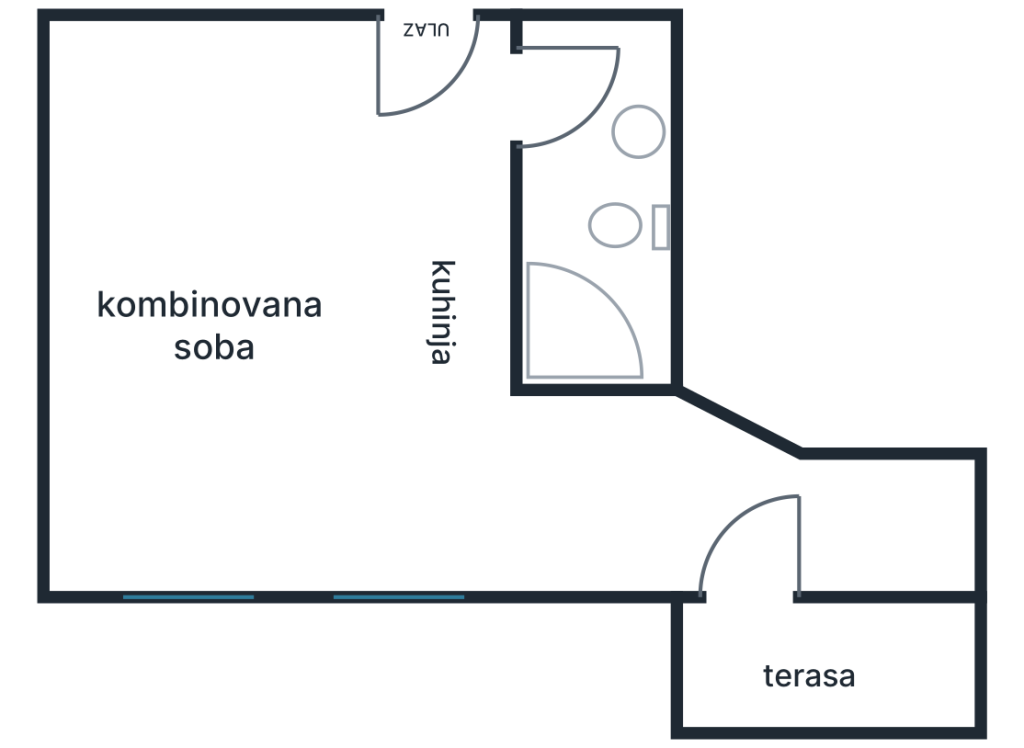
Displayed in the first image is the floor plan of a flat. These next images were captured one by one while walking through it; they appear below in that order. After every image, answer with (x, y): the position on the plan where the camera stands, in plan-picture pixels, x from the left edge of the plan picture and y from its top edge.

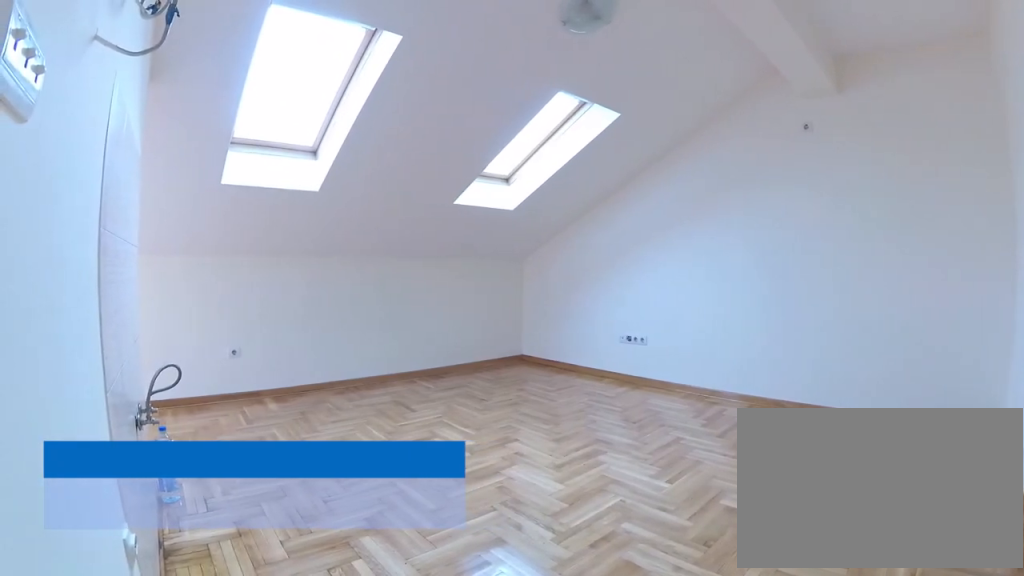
(517, 61)
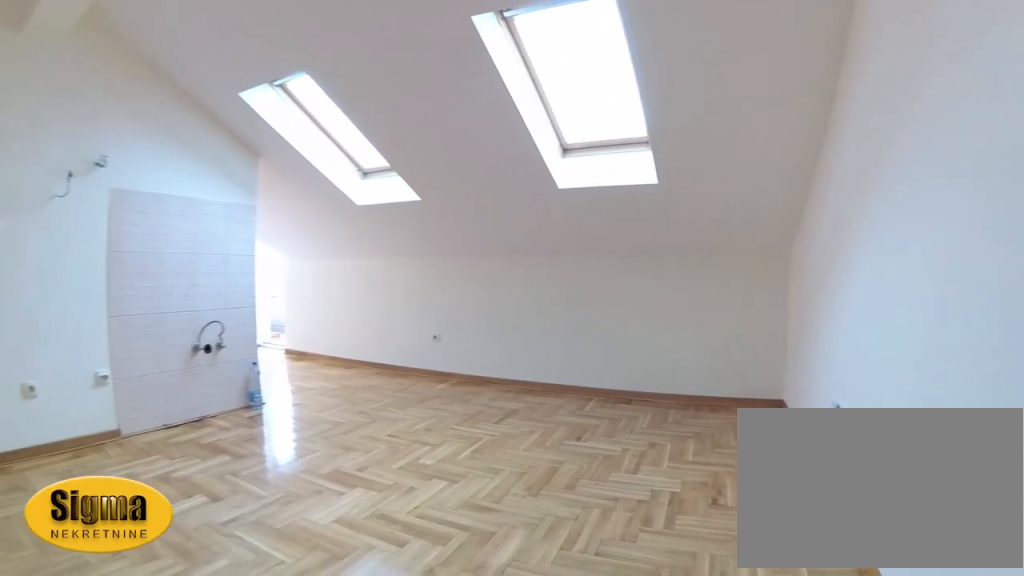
(169, 109)
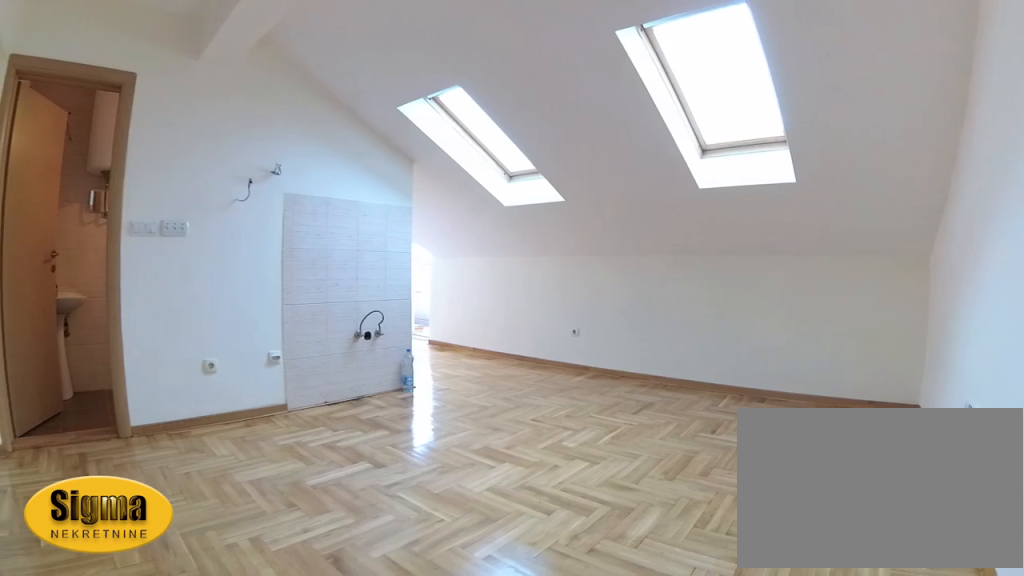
(156, 100)
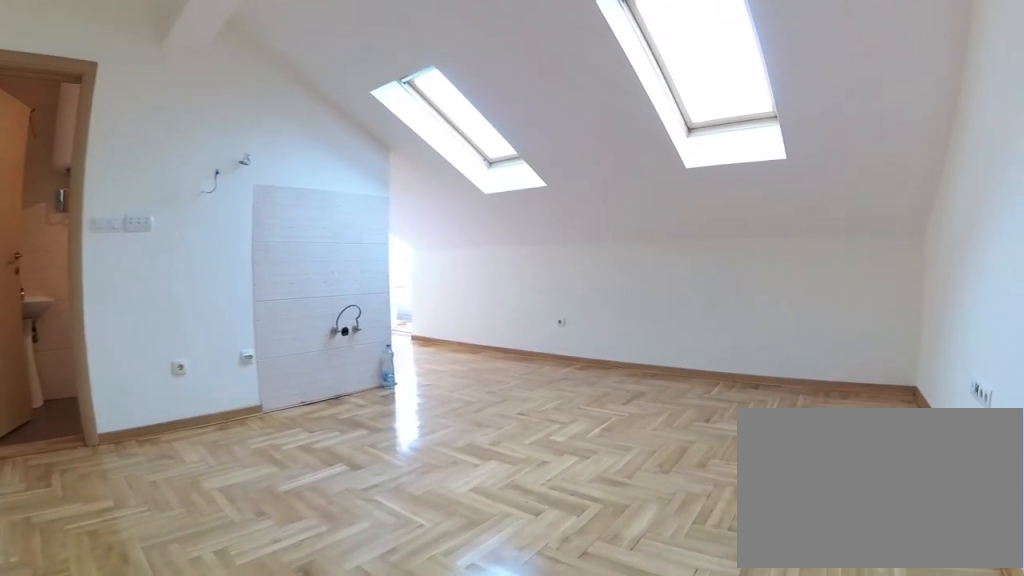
(137, 110)
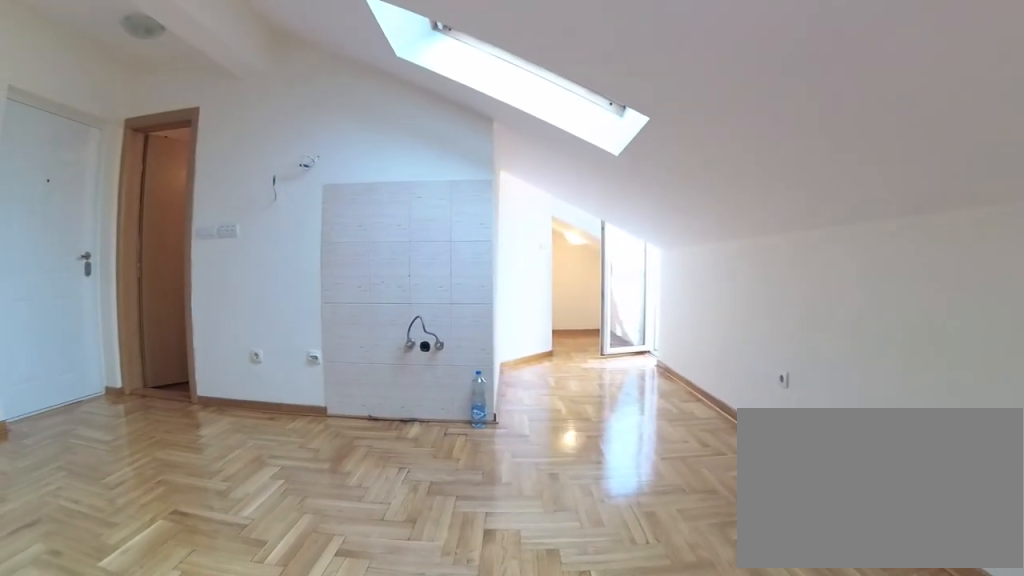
(119, 411)
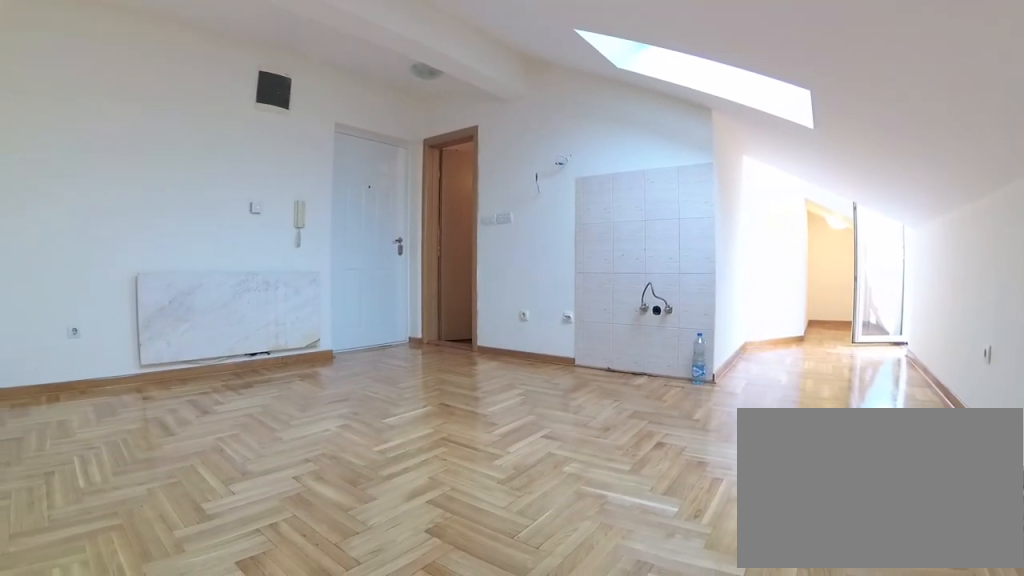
(120, 476)
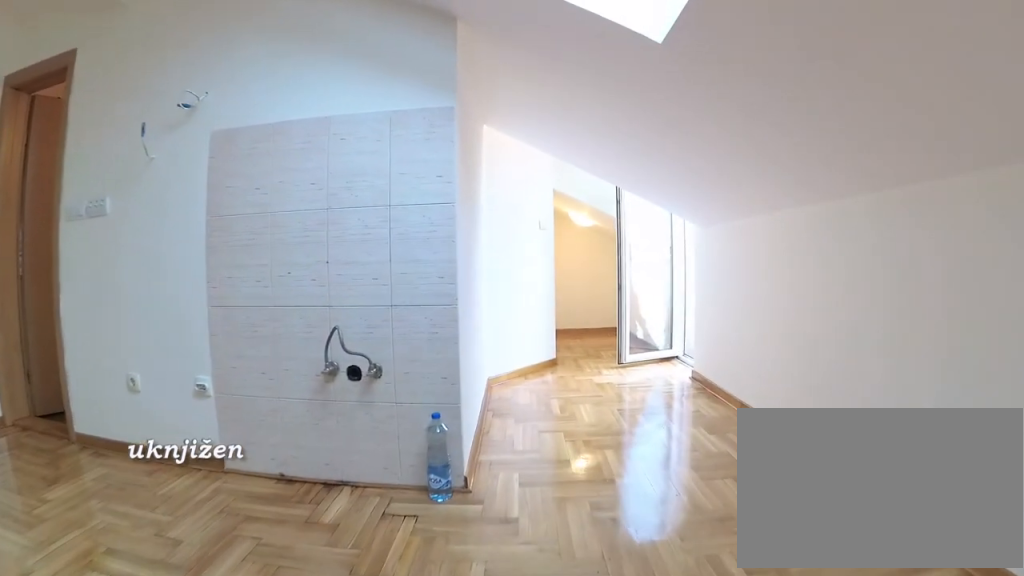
(251, 475)
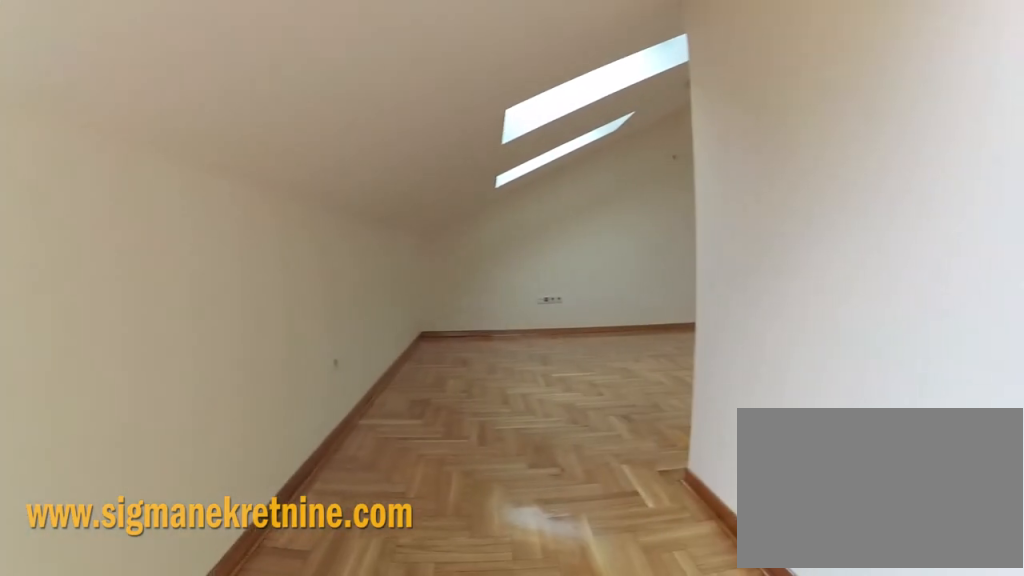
(780, 517)
